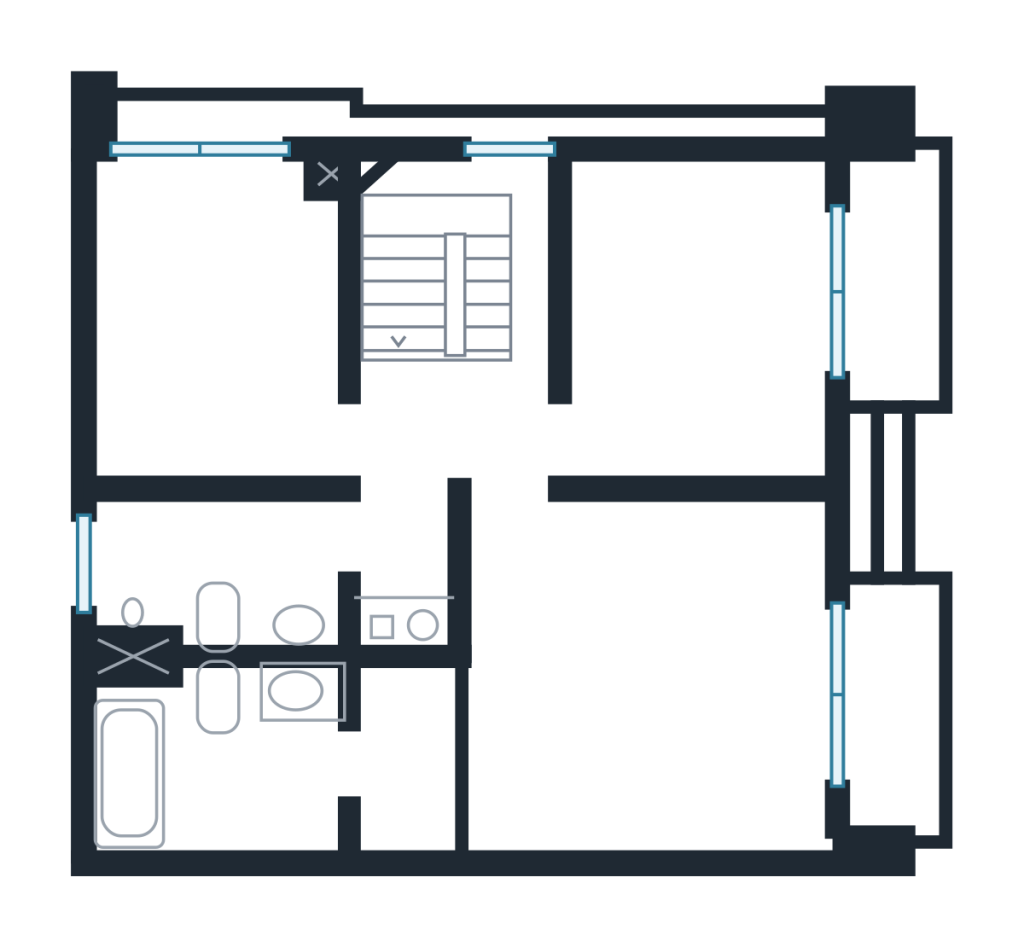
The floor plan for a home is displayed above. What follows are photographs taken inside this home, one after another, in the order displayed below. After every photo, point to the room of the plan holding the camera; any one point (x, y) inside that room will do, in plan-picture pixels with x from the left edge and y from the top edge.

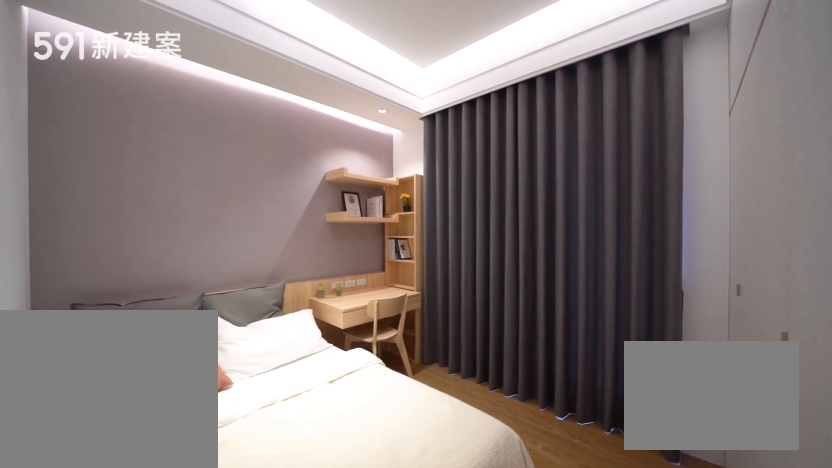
(700, 316)
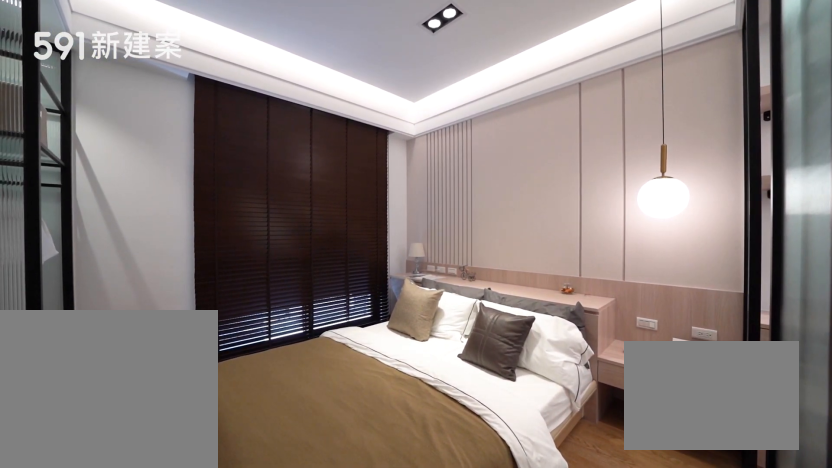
(609, 689)
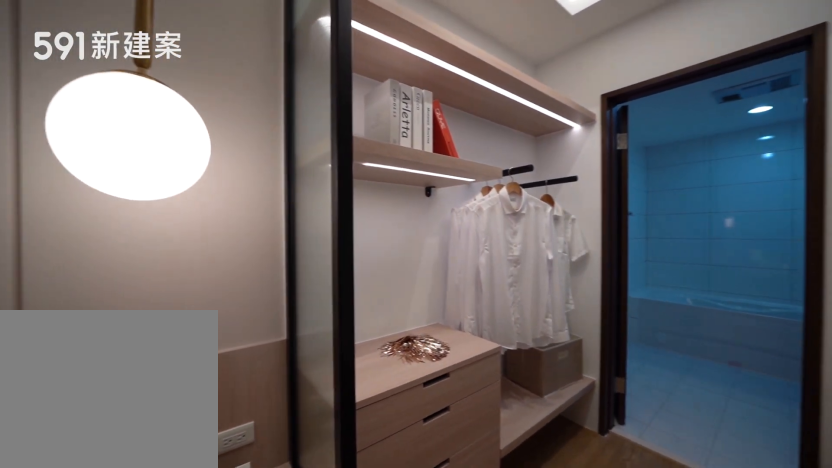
(609, 689)
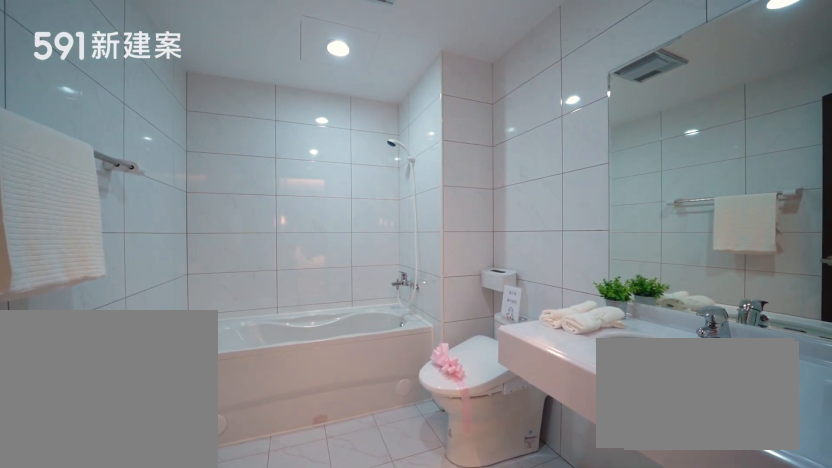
(212, 762)
